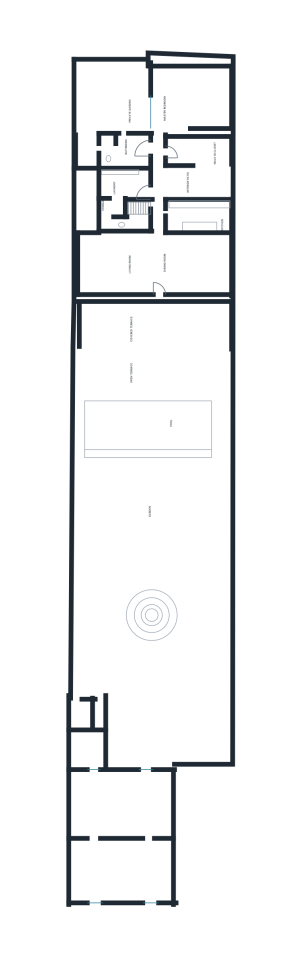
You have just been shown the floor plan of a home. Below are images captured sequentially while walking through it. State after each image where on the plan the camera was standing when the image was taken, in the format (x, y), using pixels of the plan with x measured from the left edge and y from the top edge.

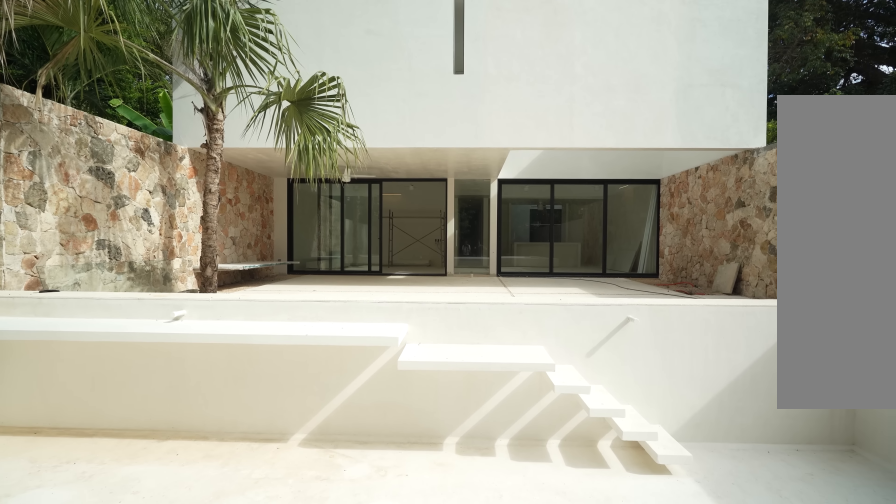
(141, 477)
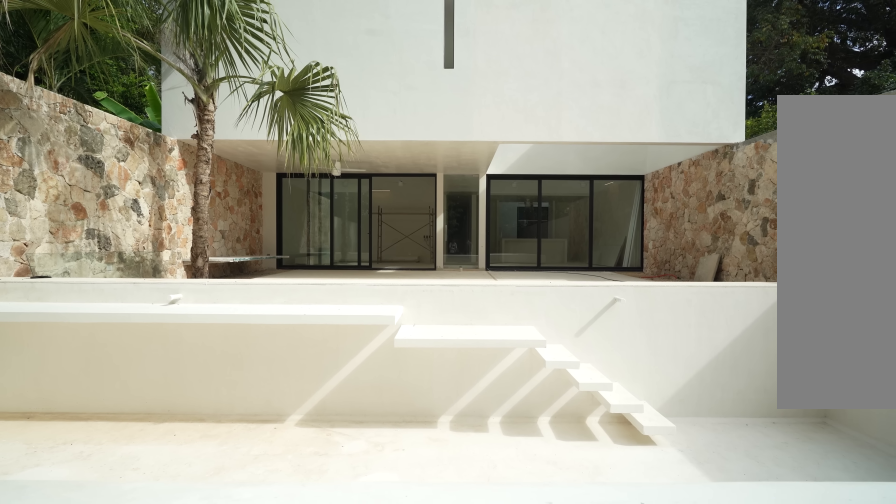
(141, 477)
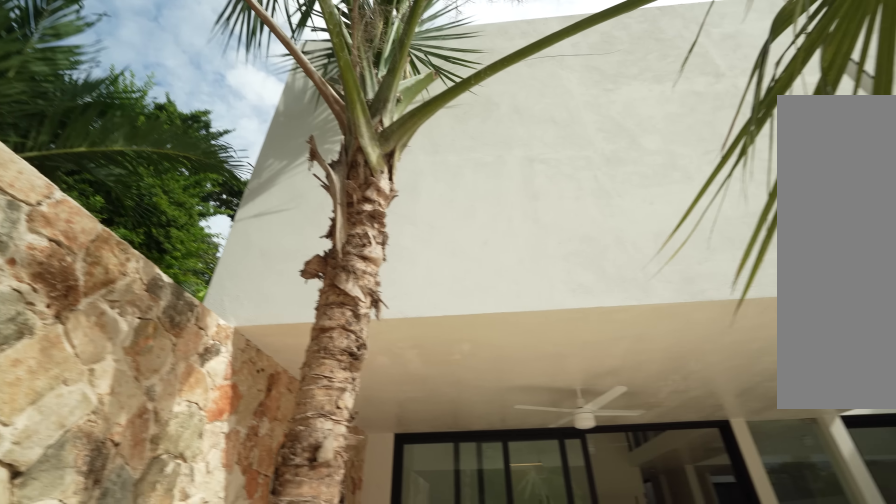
(169, 373)
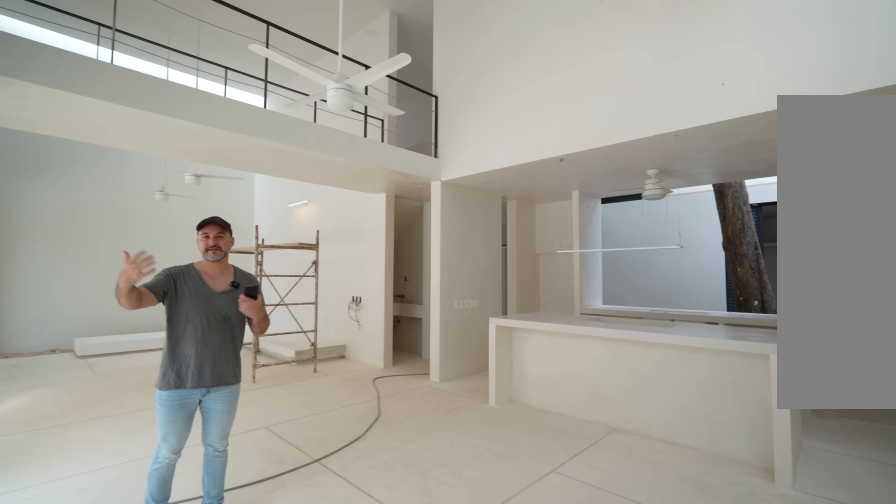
(195, 265)
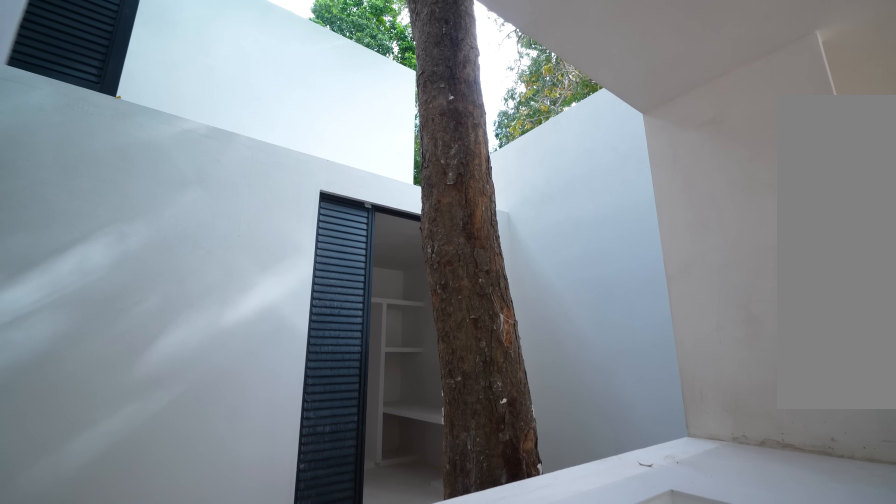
(179, 227)
